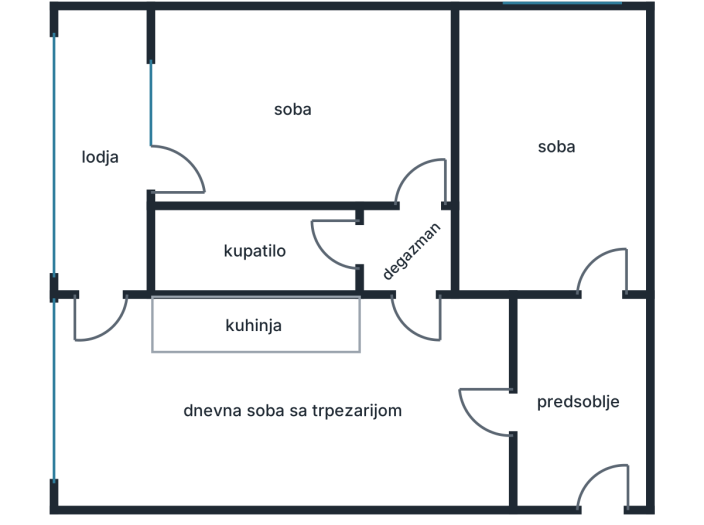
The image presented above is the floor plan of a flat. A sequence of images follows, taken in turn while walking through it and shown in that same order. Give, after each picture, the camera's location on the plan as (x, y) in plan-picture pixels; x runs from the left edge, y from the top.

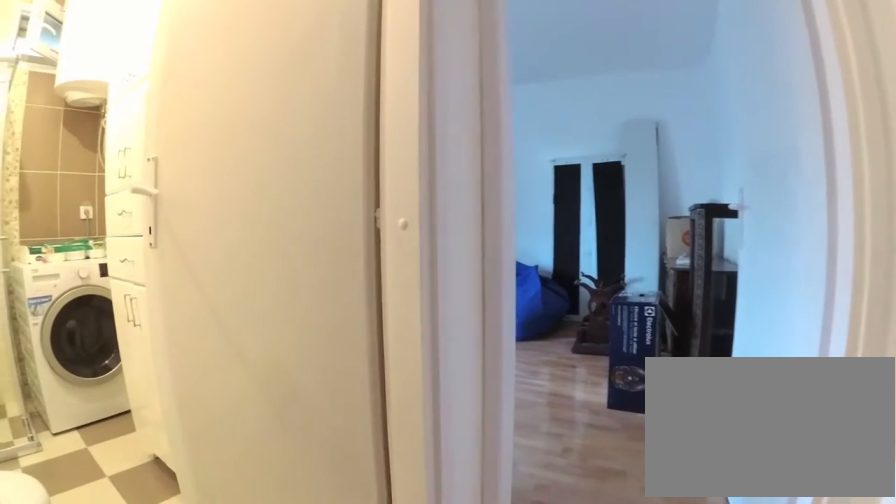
(396, 286)
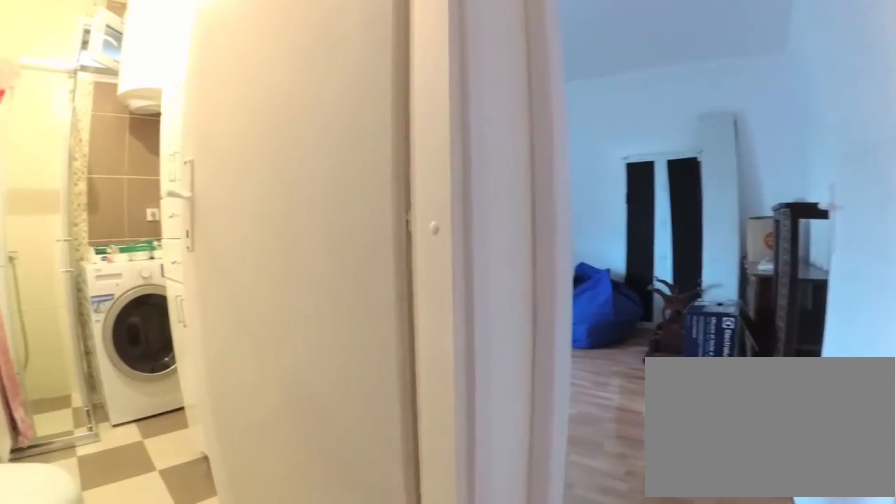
(399, 282)
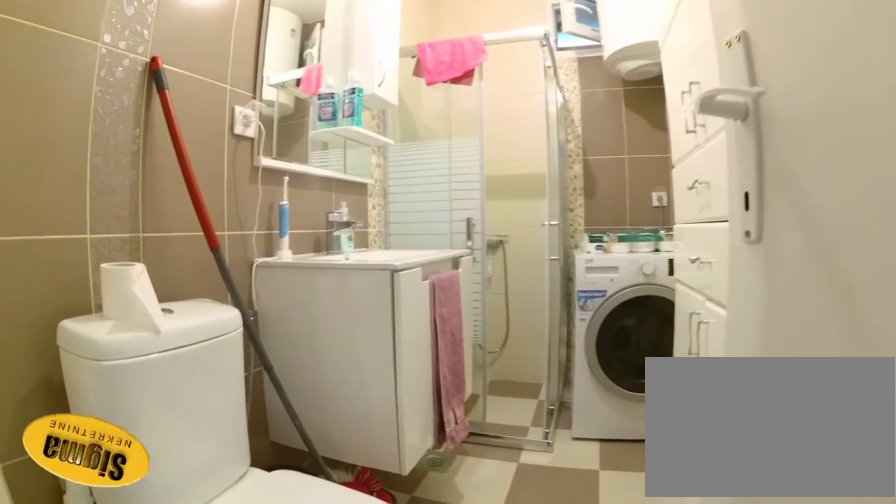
(381, 251)
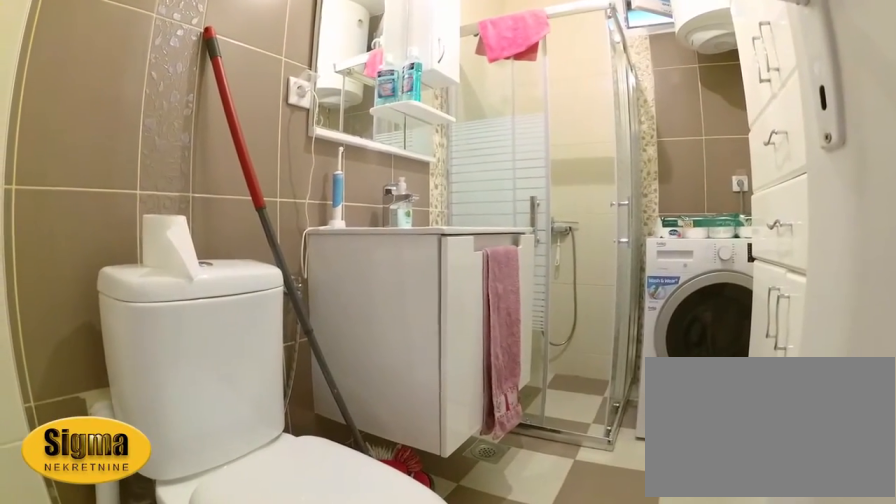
(368, 251)
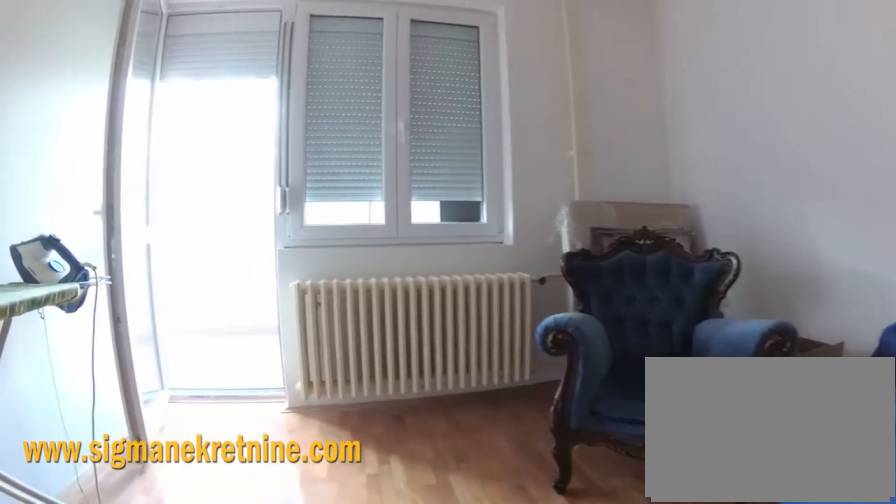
(381, 155)
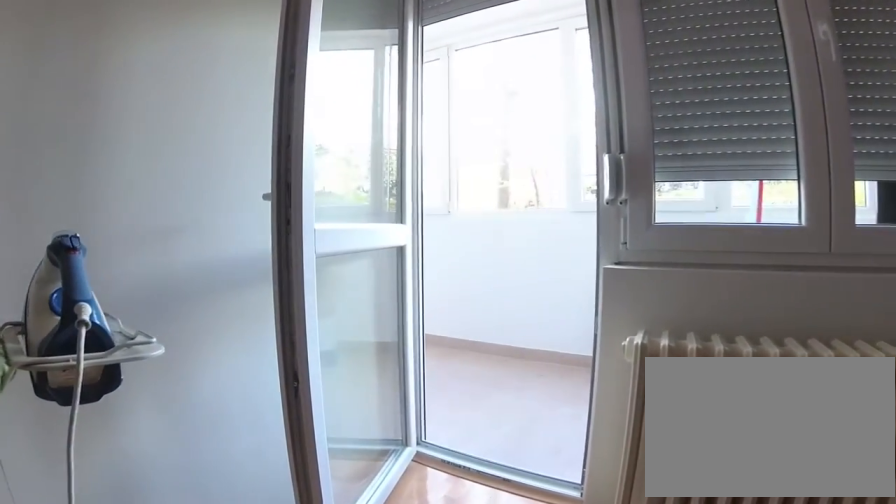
(290, 158)
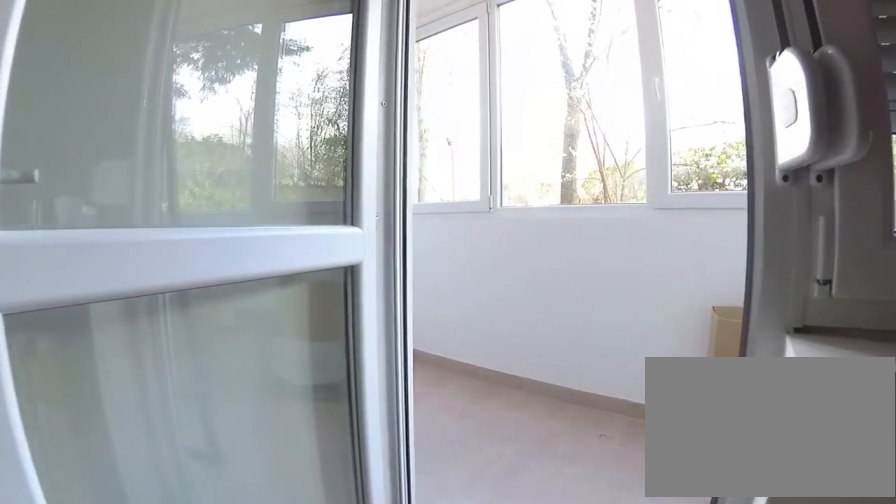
(217, 161)
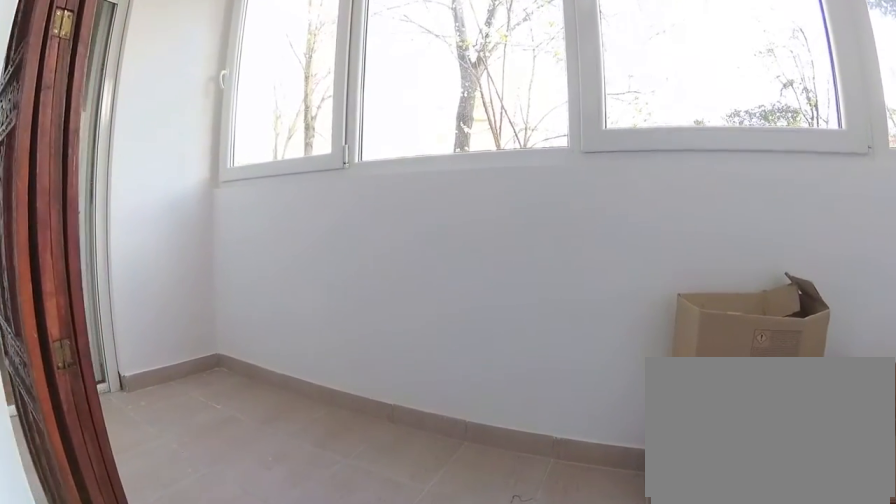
(158, 158)
